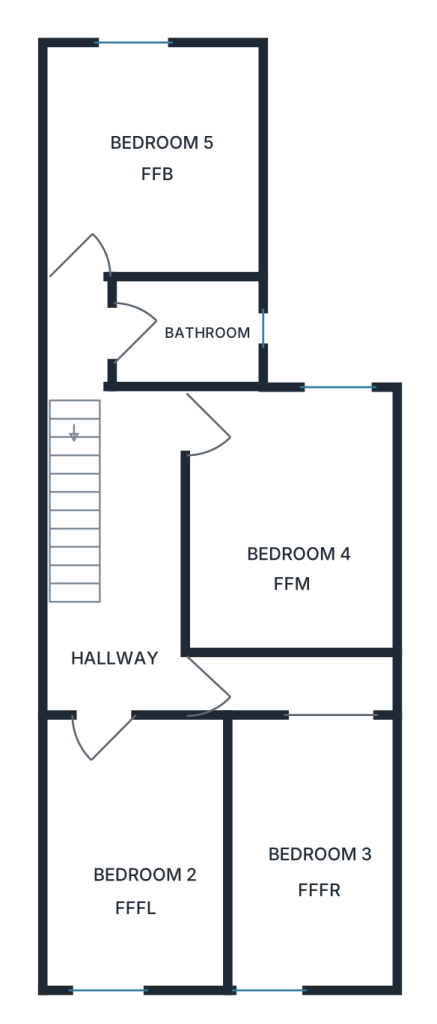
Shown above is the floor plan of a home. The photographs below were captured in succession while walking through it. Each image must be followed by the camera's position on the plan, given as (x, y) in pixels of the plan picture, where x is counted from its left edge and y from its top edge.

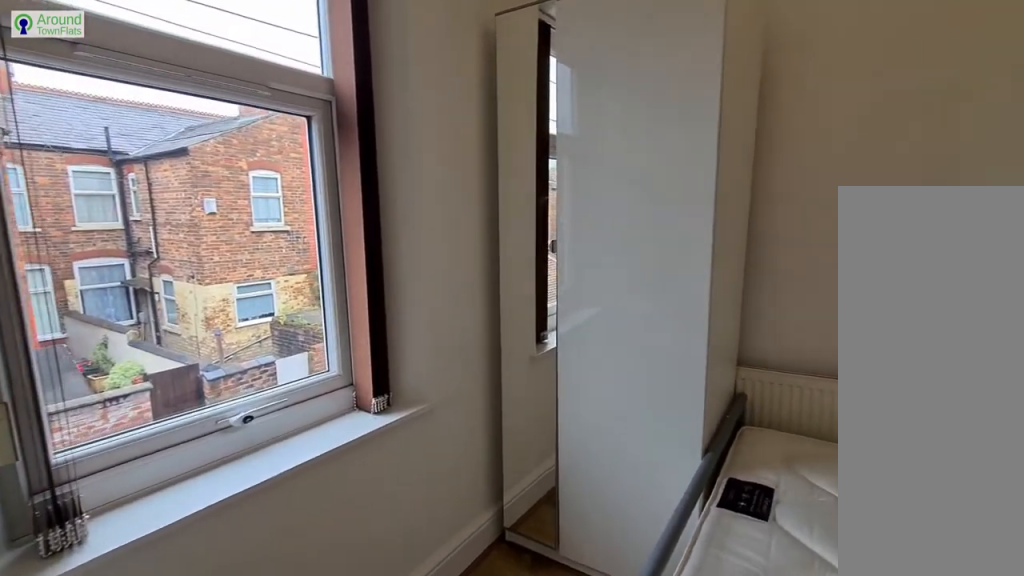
(77, 171)
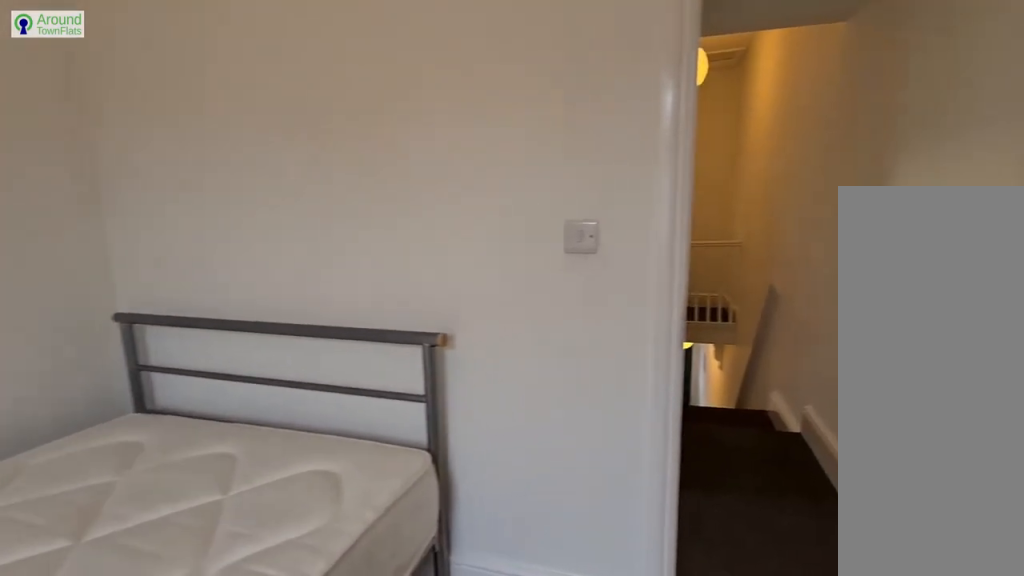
(77, 185)
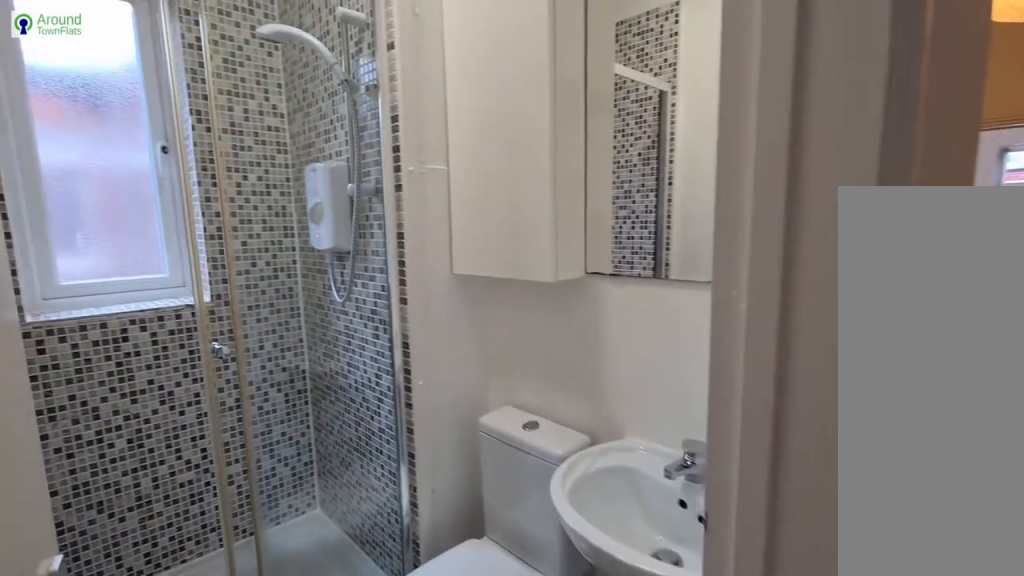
(100, 315)
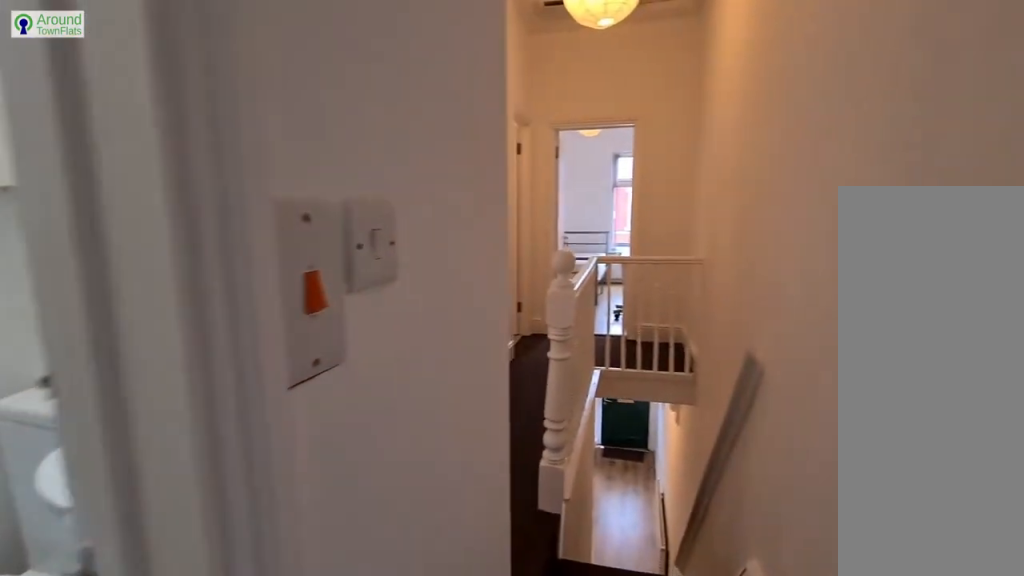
(91, 357)
